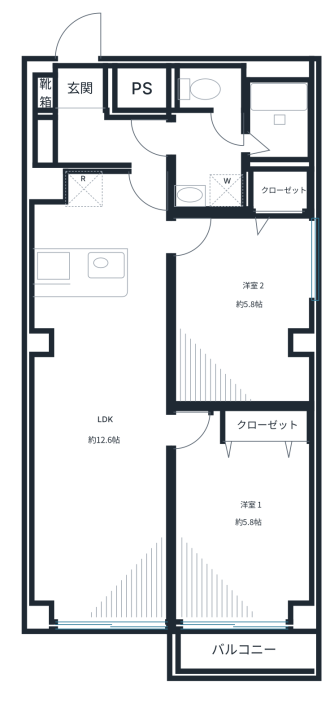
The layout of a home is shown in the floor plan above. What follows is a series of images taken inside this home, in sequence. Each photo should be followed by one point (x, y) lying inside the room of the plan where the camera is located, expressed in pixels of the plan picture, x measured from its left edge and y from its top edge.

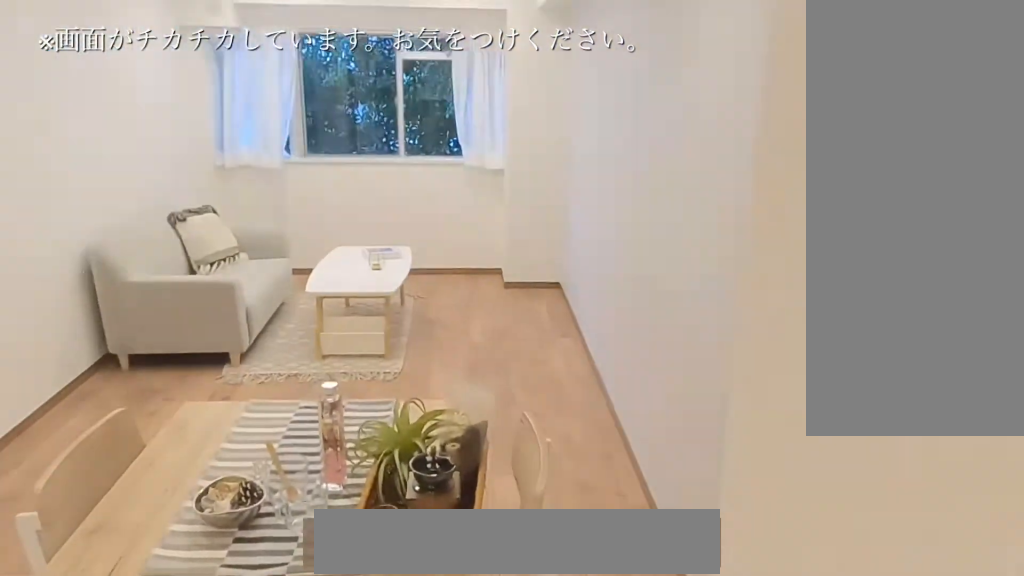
(106, 440)
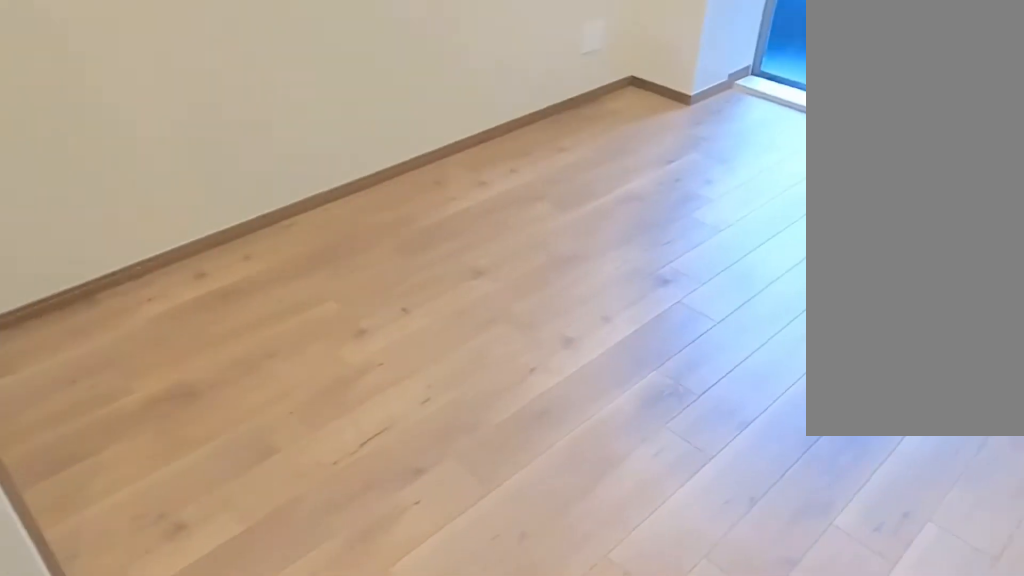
(263, 539)
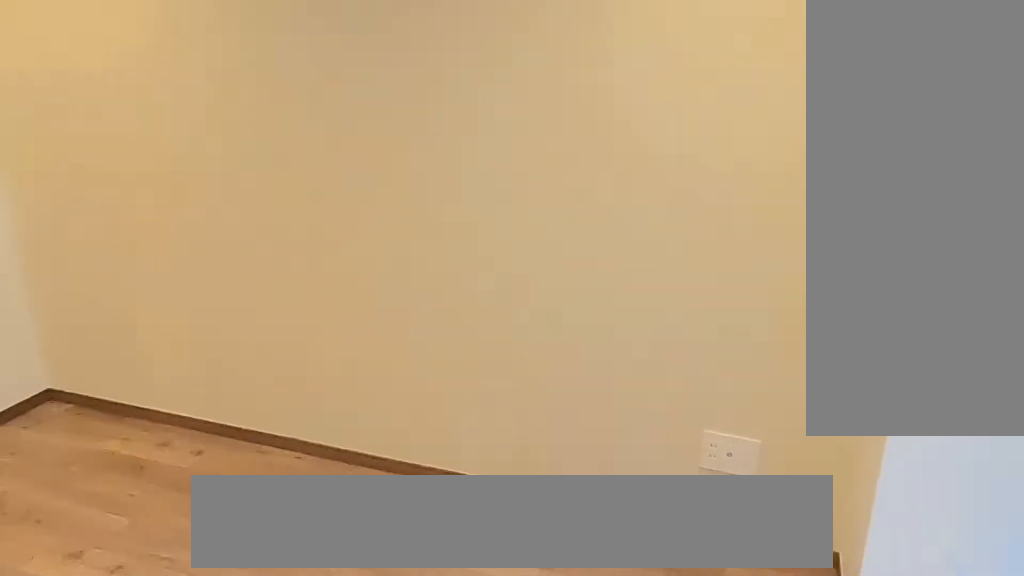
(255, 531)
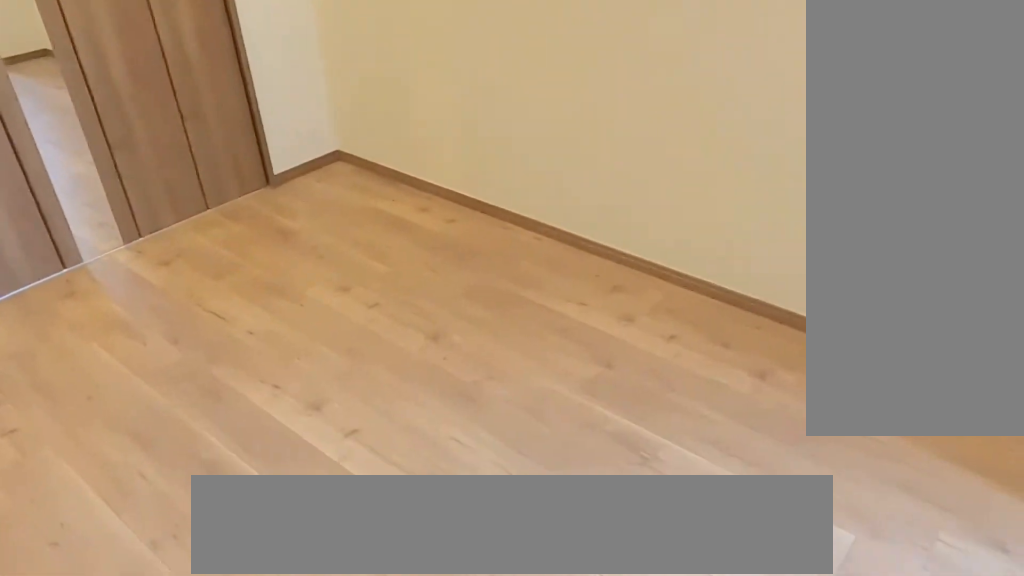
(255, 531)
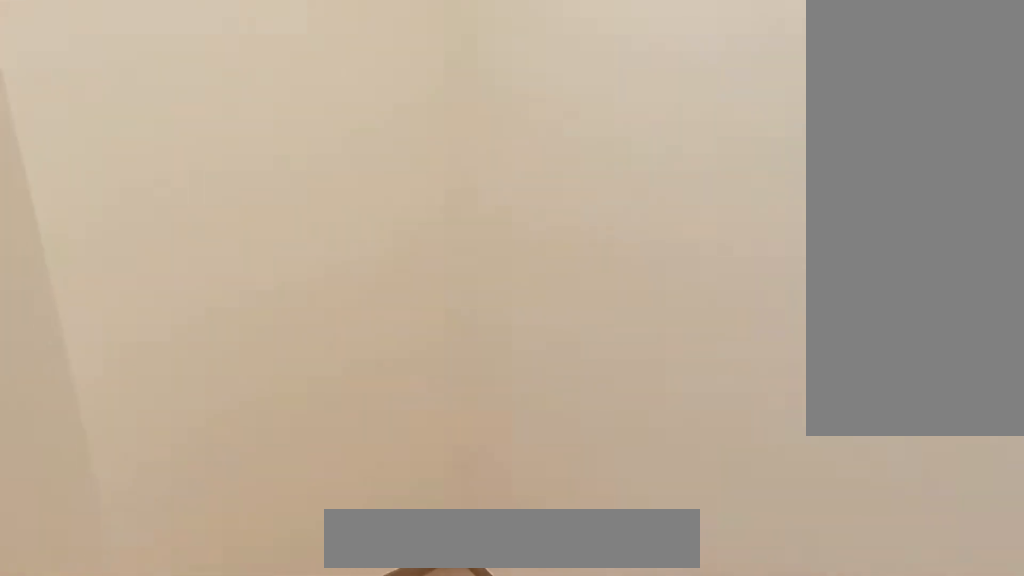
(255, 305)
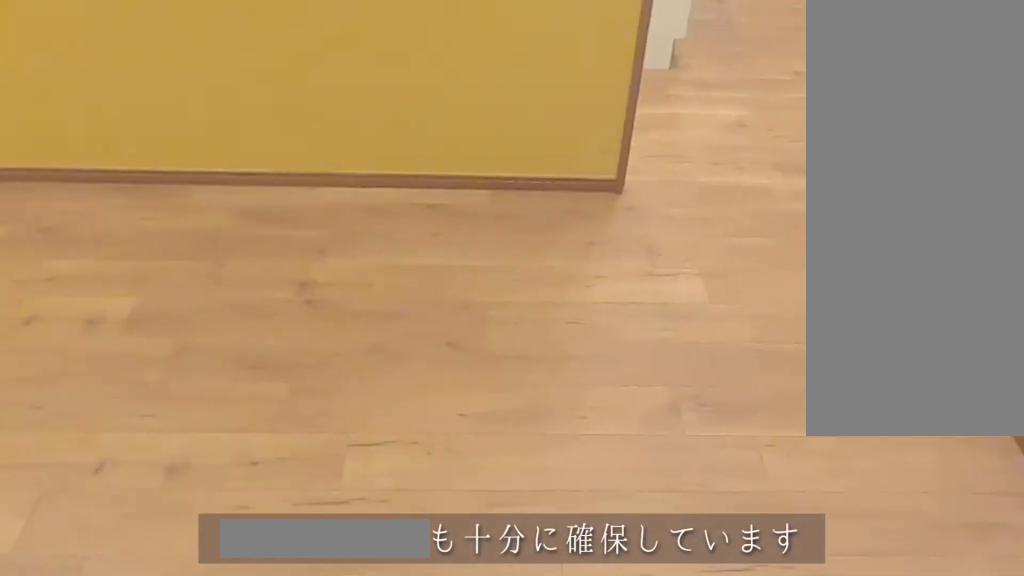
(255, 305)
